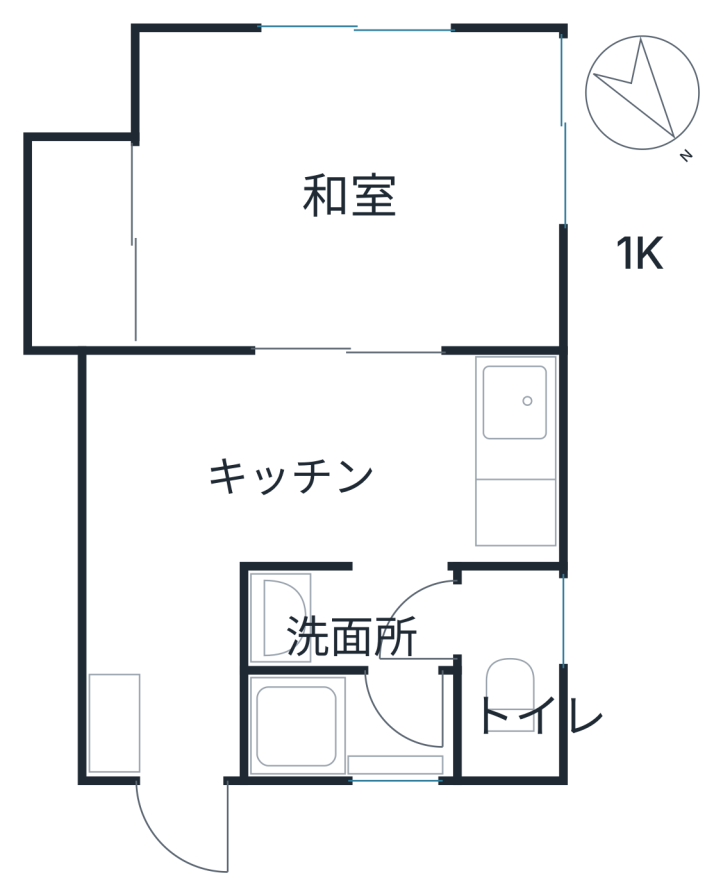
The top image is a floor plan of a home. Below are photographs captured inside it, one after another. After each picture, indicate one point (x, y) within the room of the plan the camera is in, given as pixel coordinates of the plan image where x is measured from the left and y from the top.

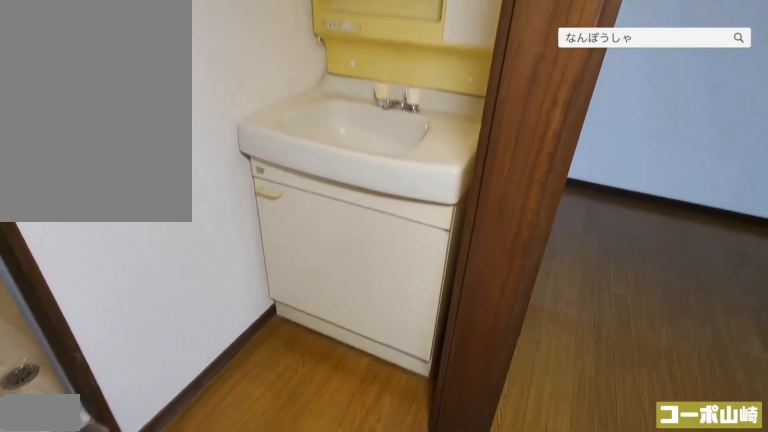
(352, 622)
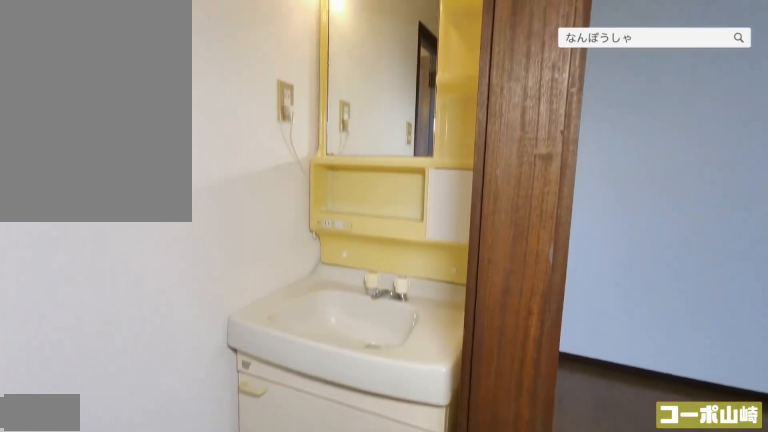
(352, 622)
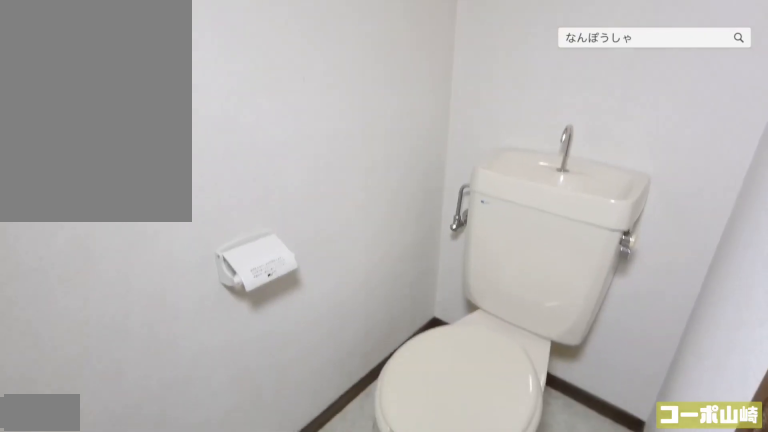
(496, 709)
